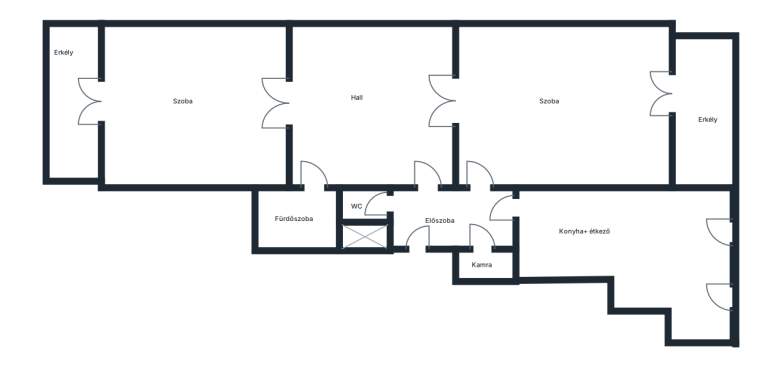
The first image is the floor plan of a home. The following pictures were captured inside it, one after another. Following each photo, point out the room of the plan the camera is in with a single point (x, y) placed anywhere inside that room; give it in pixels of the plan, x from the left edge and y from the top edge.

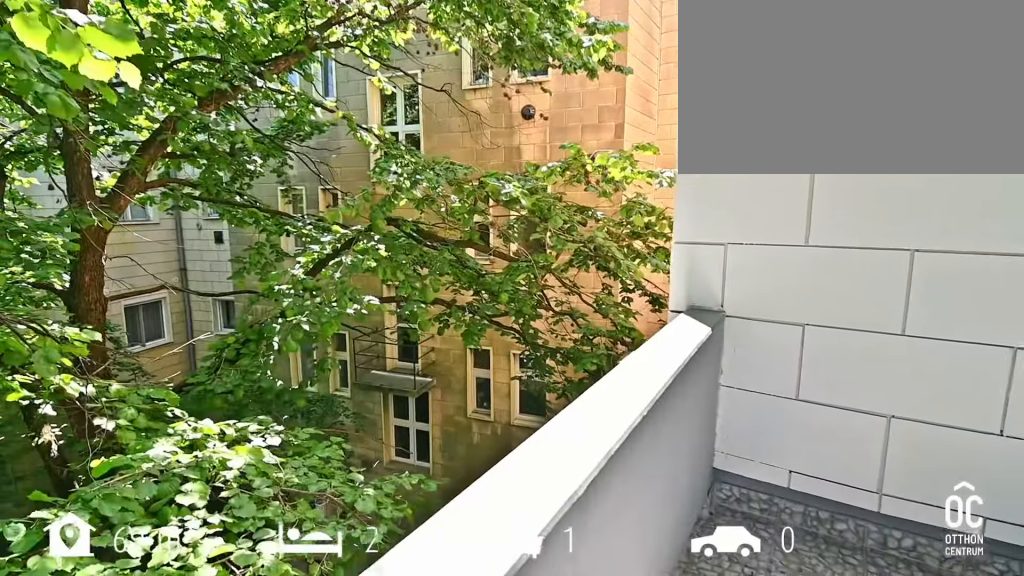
(701, 107)
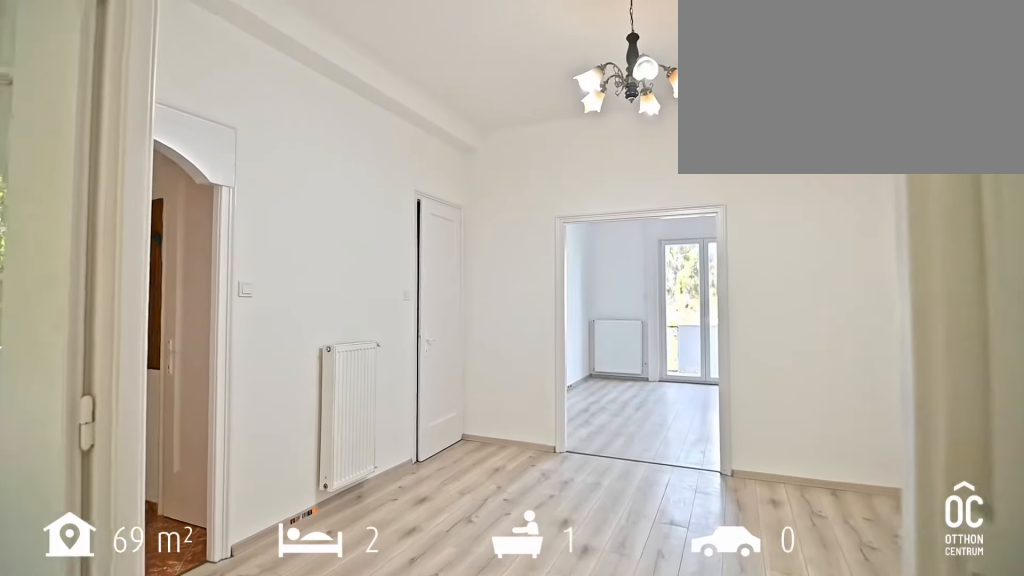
(368, 109)
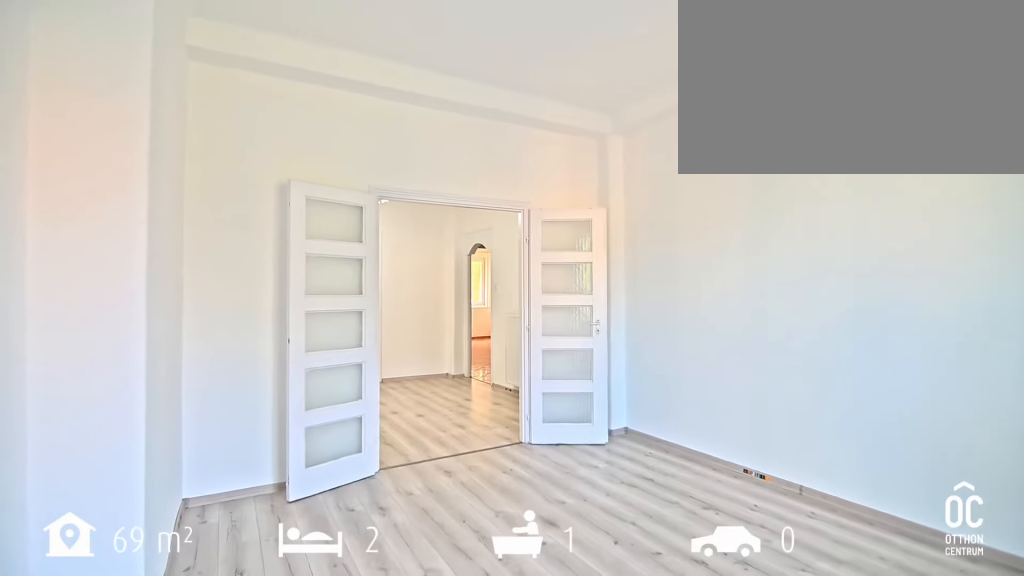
(190, 107)
